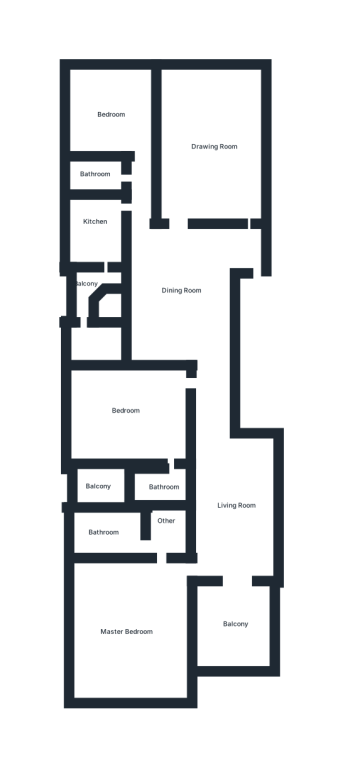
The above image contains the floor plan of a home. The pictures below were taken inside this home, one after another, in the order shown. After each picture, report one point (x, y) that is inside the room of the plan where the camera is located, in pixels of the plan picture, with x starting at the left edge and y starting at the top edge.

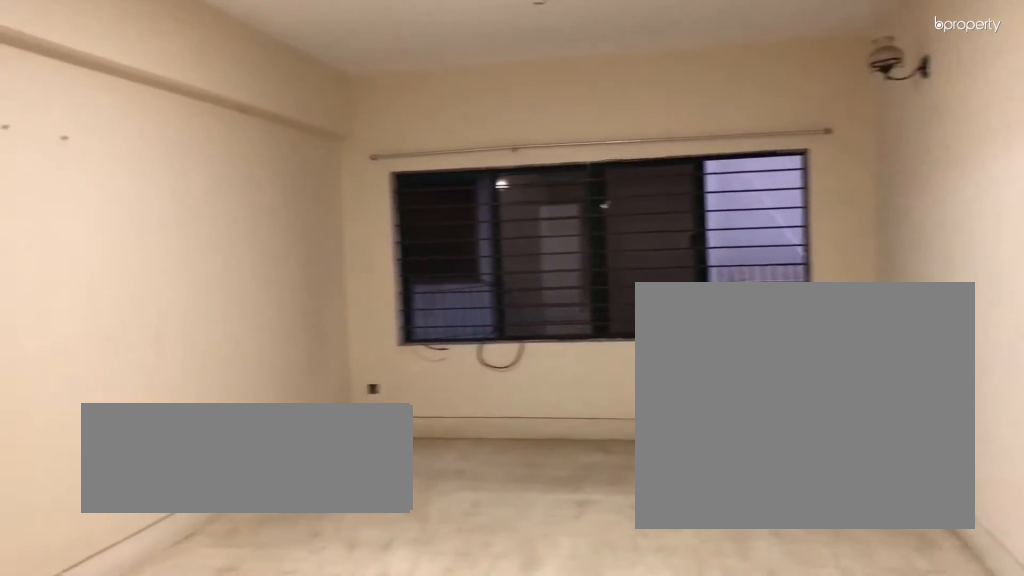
(202, 149)
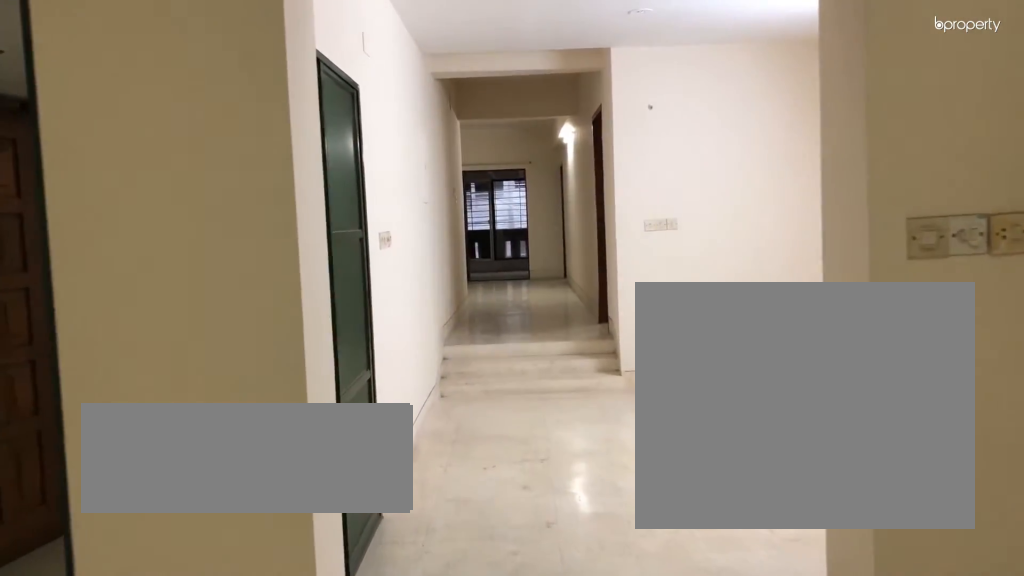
(181, 283)
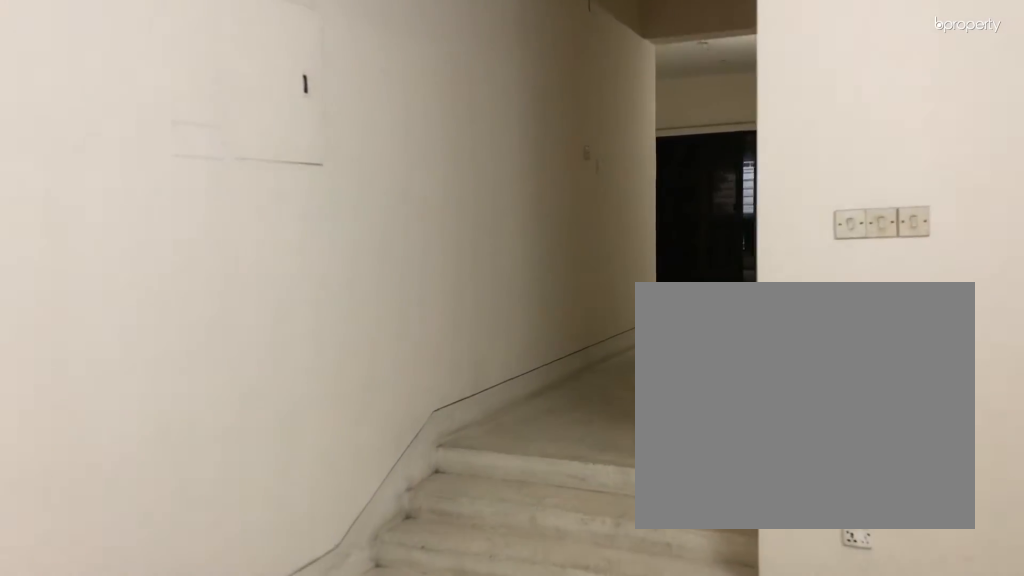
(207, 299)
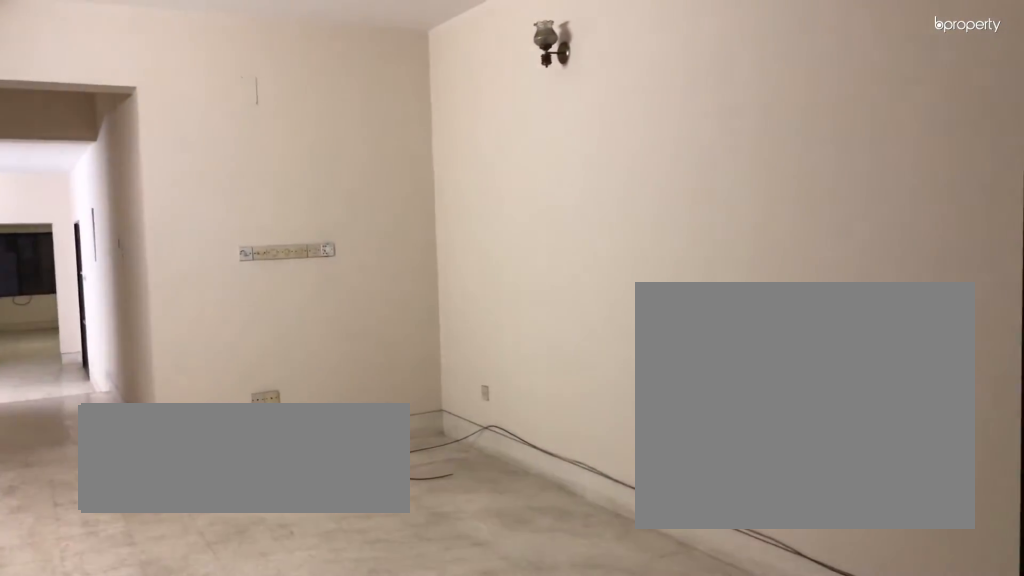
(238, 507)
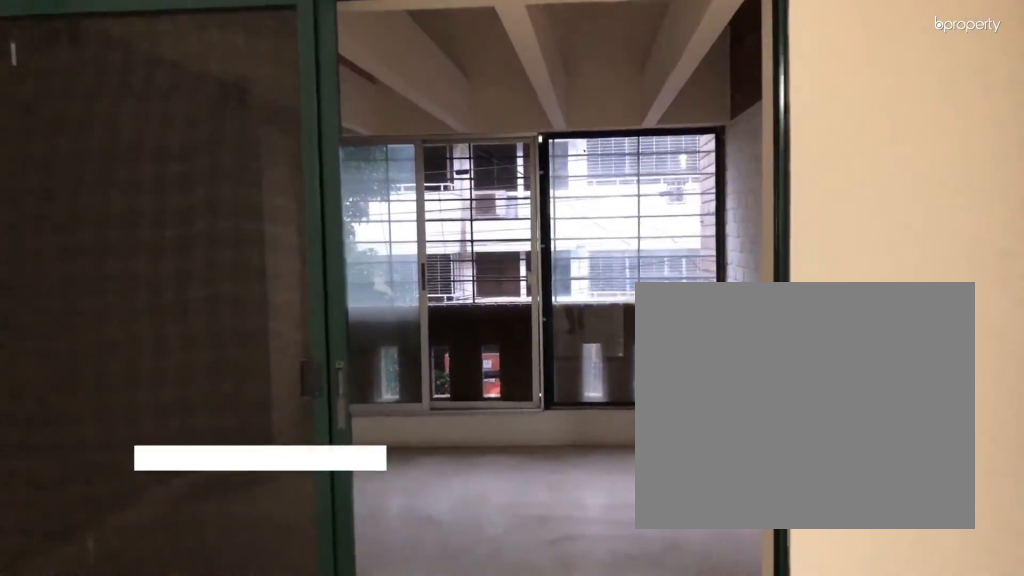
(233, 624)
